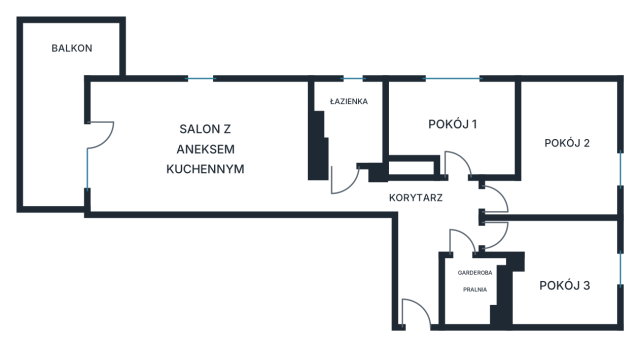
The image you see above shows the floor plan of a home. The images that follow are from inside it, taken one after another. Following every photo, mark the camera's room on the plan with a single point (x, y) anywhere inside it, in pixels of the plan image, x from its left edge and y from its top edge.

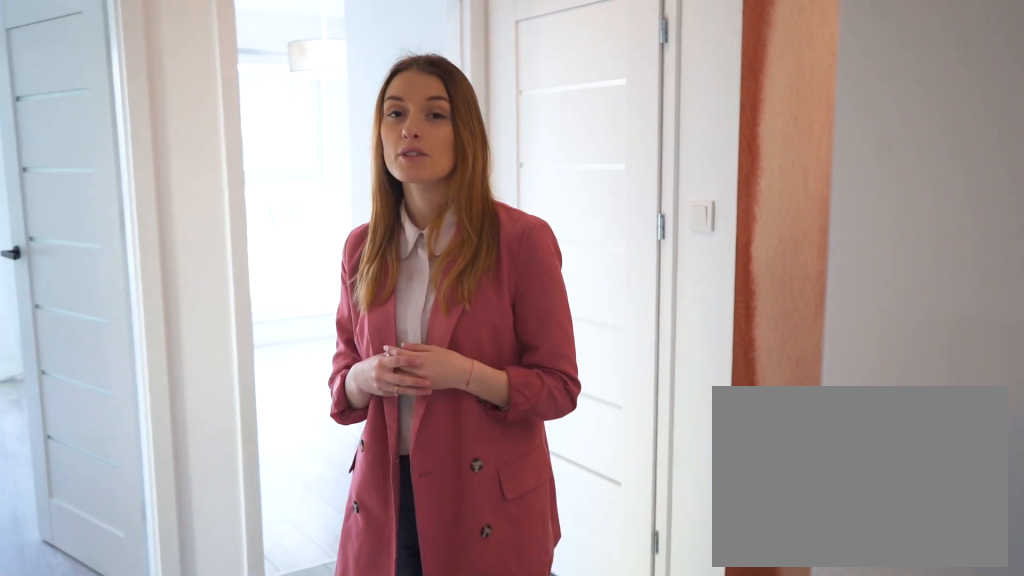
(412, 224)
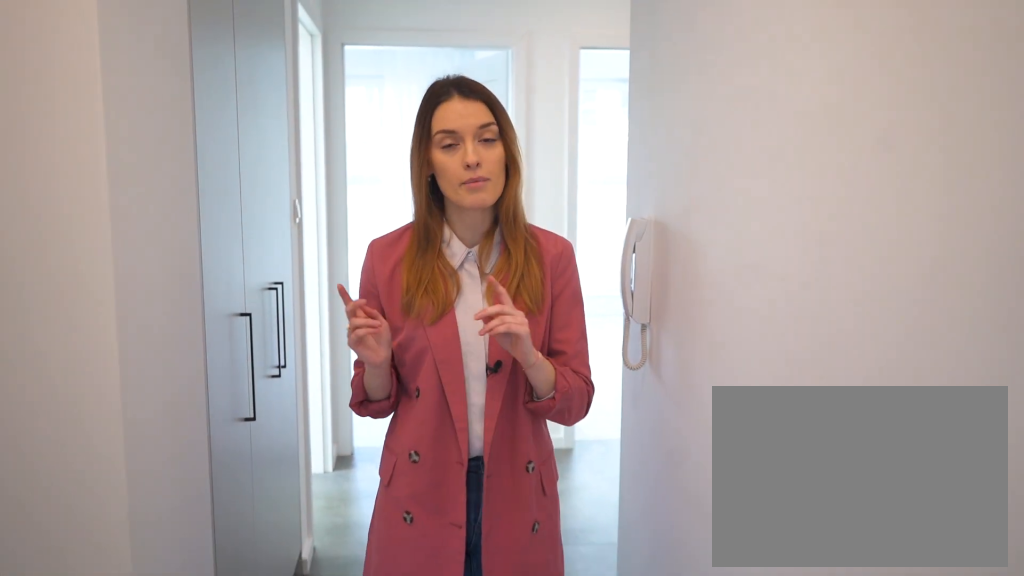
(412, 224)
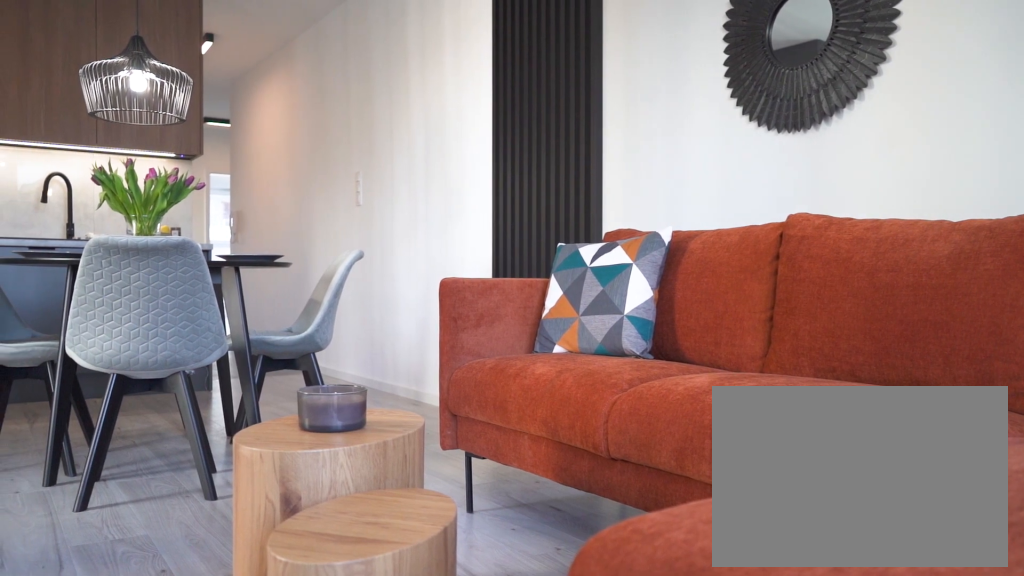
(198, 146)
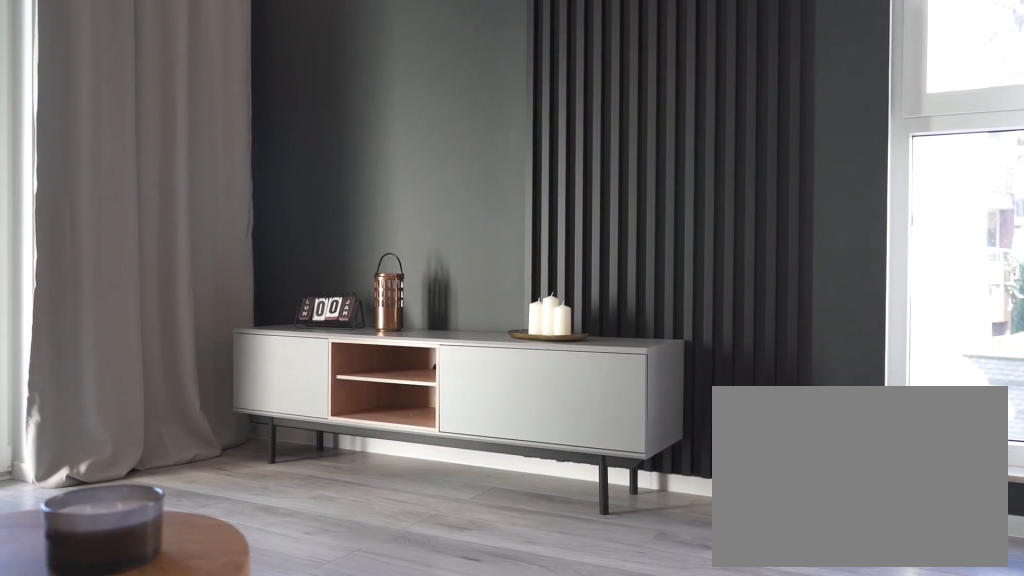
(198, 146)
